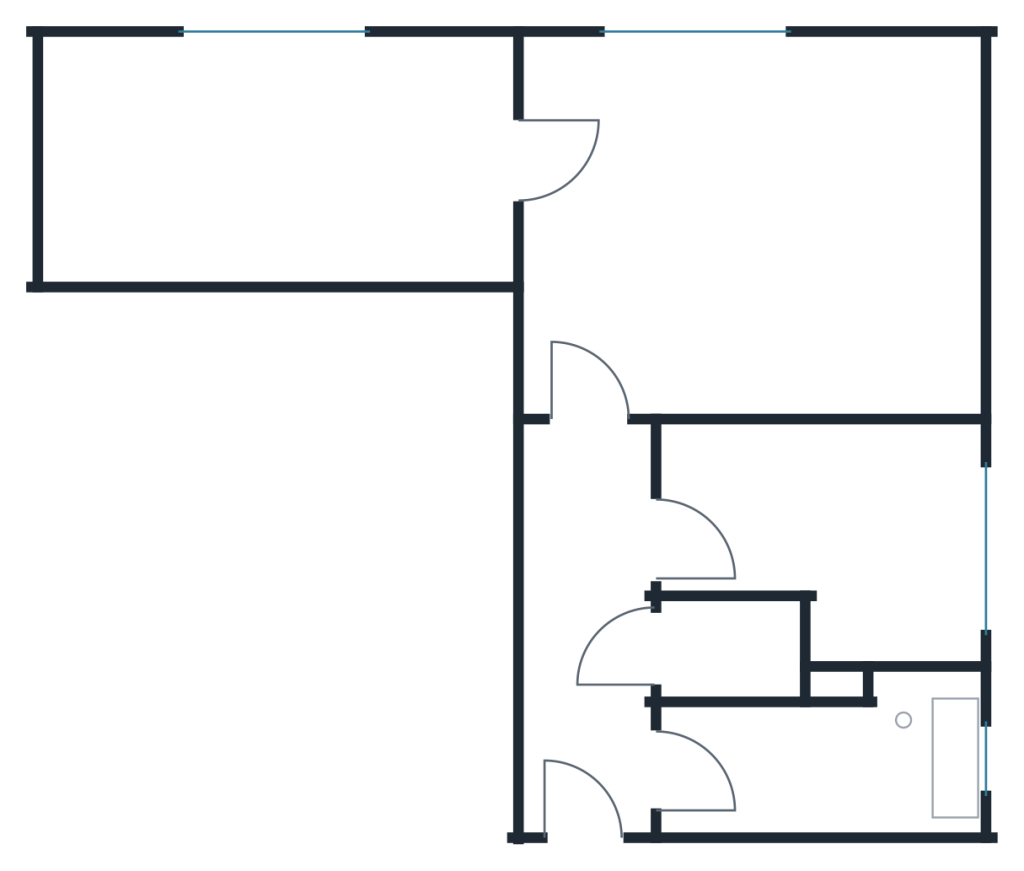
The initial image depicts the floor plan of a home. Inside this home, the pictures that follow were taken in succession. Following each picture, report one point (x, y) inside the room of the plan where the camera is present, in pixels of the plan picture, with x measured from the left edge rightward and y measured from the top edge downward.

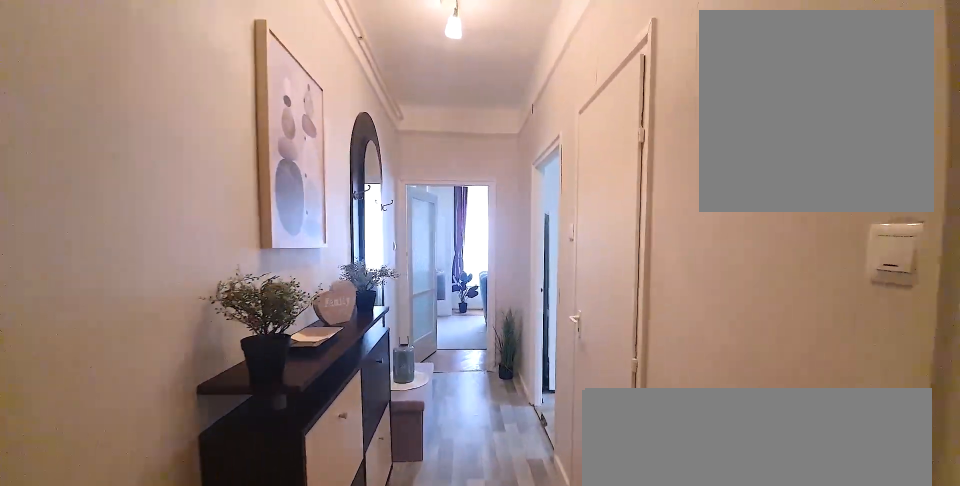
(600, 649)
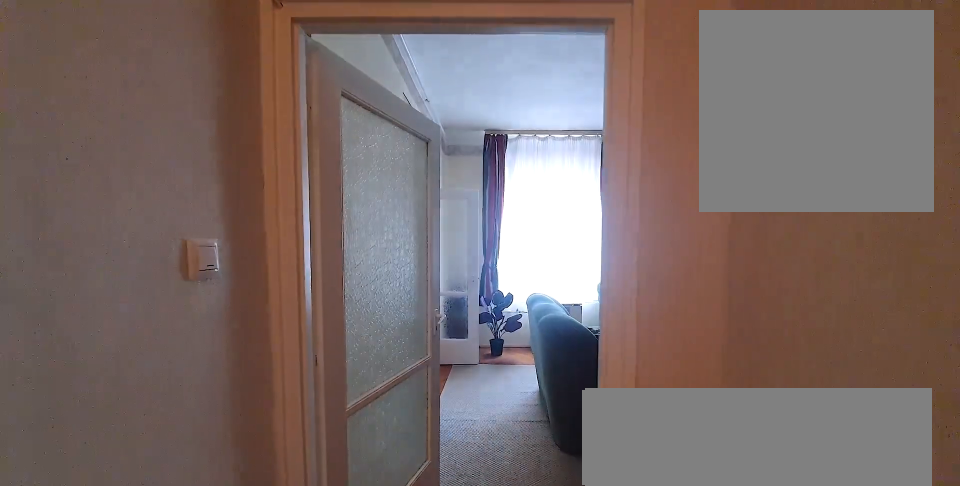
(599, 649)
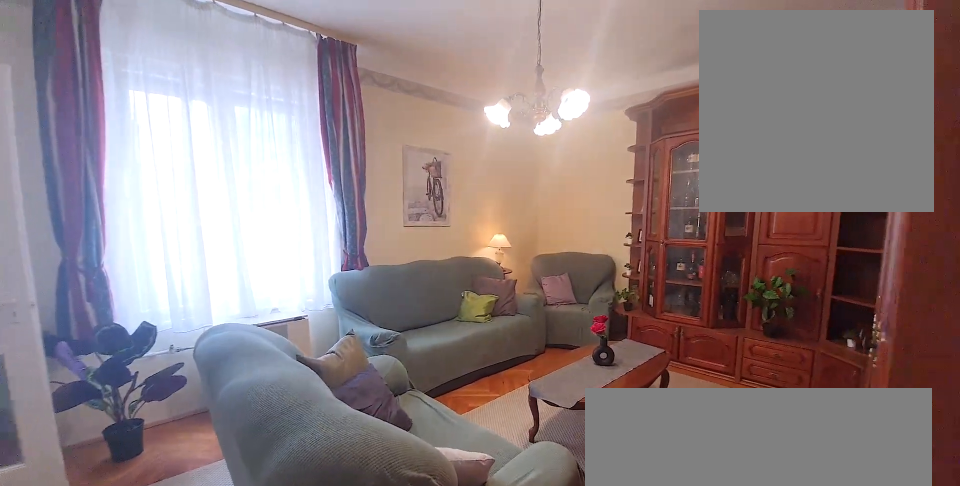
(763, 243)
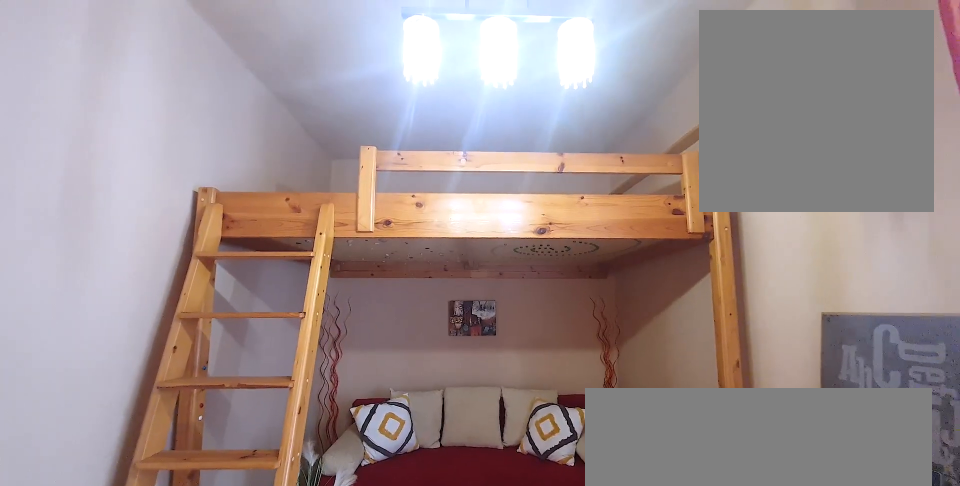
(284, 163)
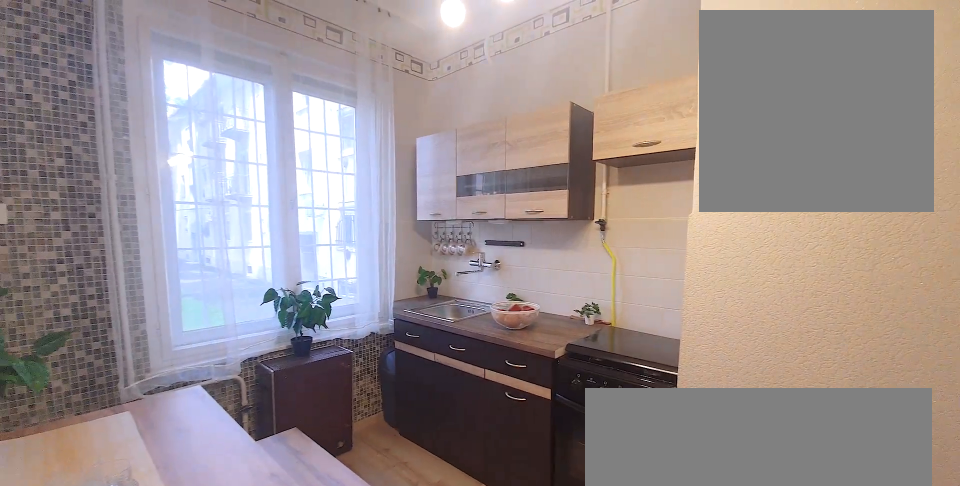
(839, 517)
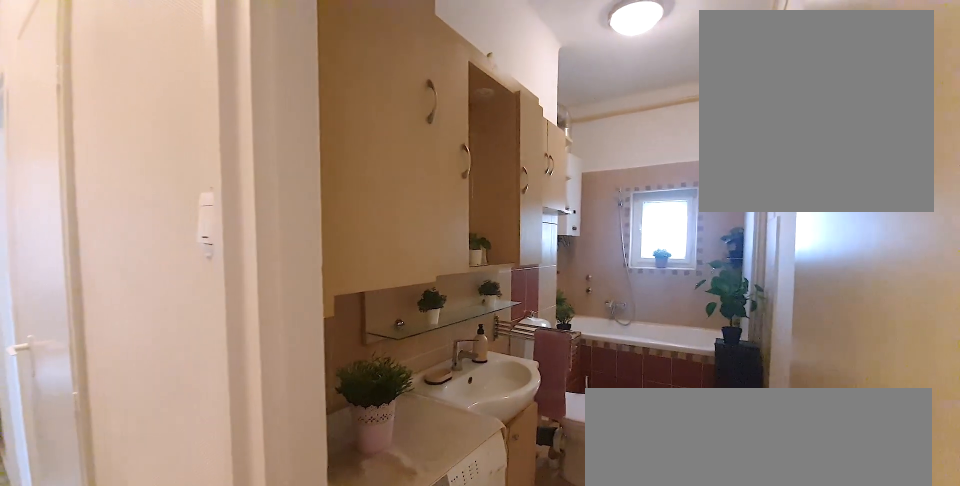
(838, 776)
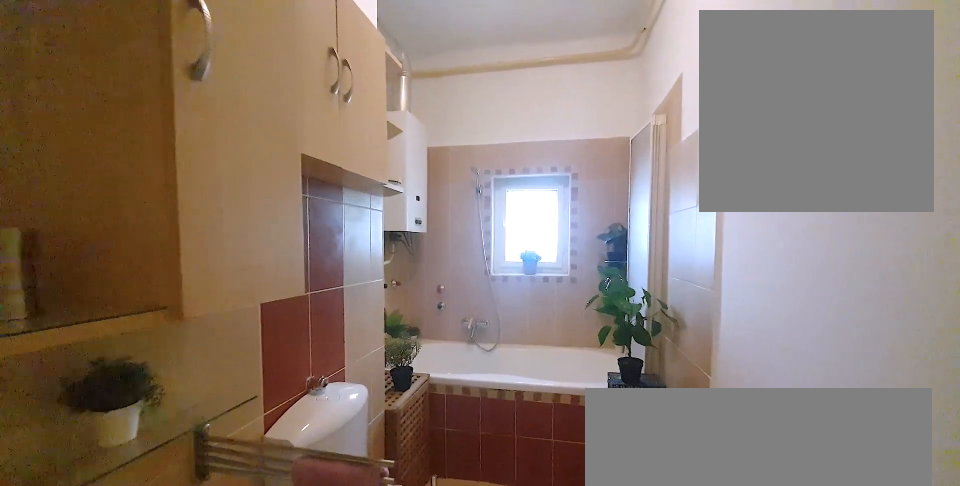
(839, 777)
